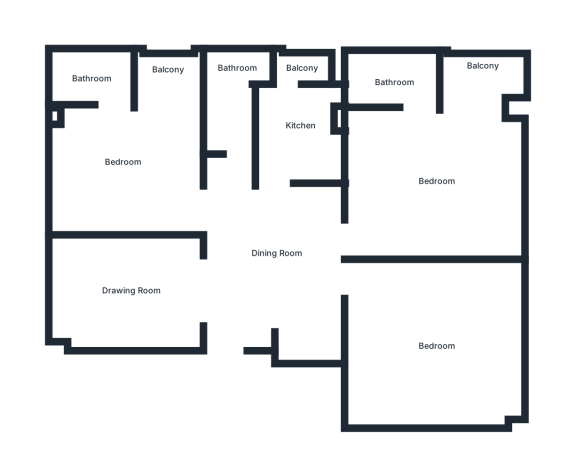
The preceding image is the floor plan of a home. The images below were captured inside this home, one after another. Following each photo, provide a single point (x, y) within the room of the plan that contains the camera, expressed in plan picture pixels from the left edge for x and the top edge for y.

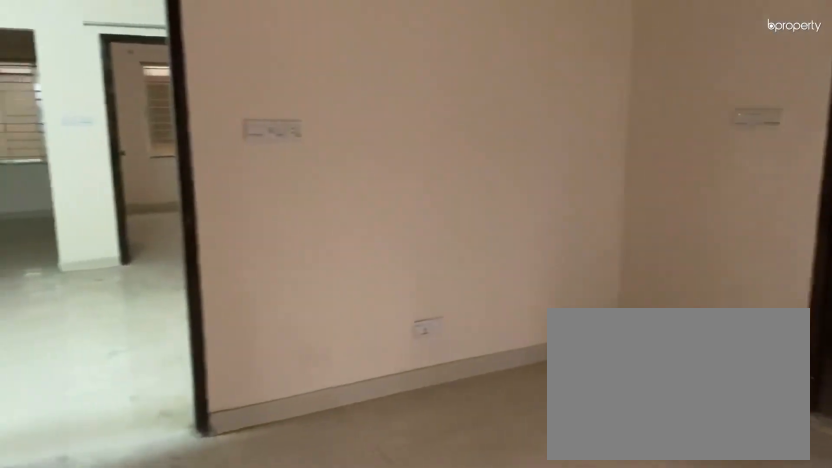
(429, 151)
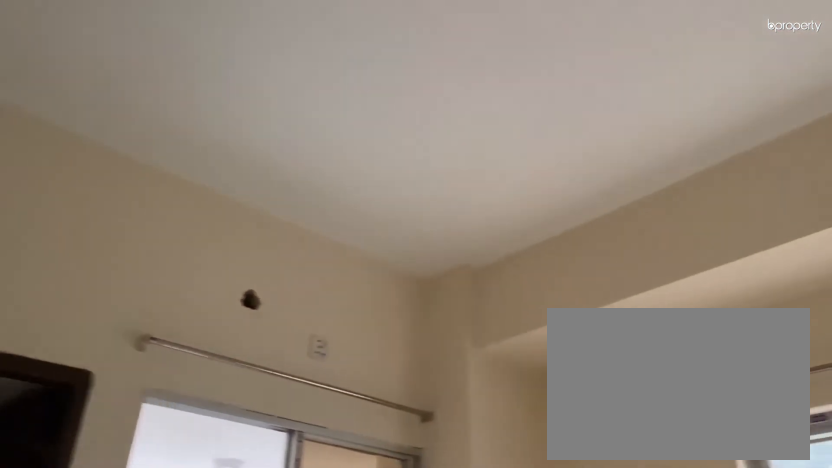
(429, 151)
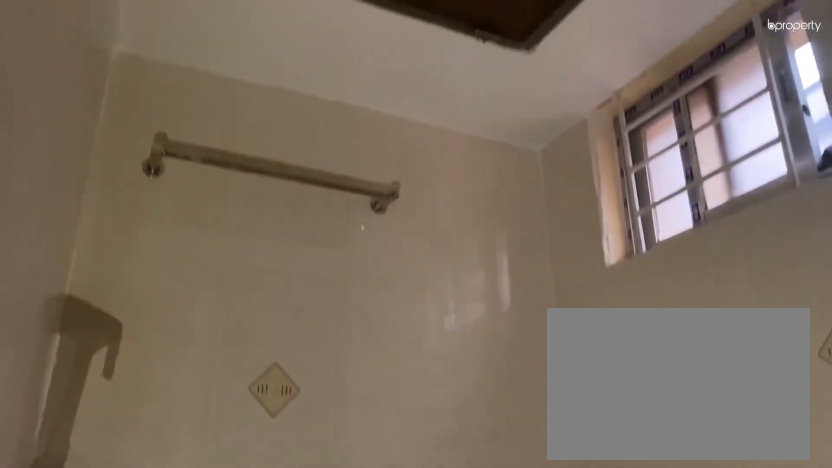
(395, 78)
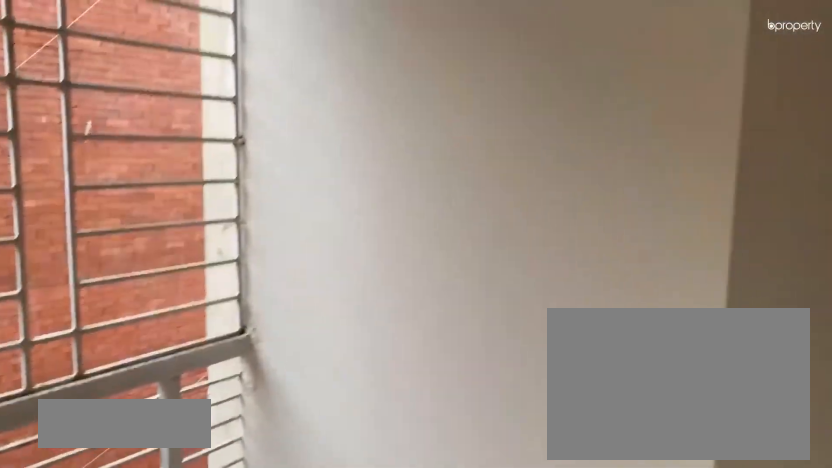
(474, 76)
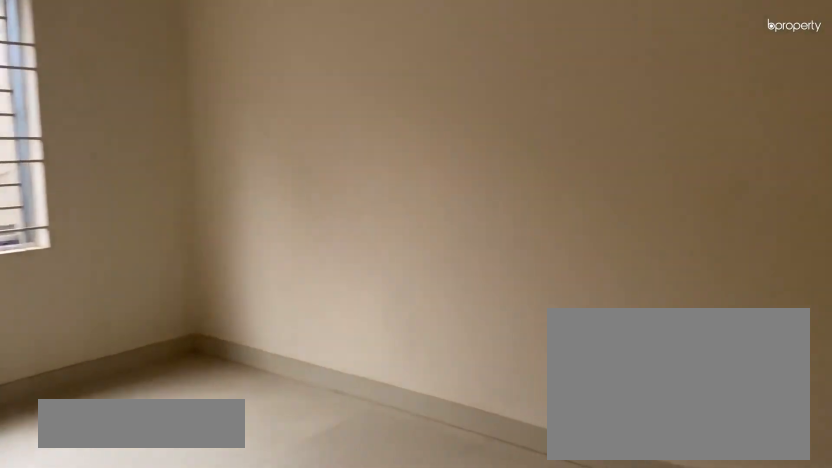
(432, 354)
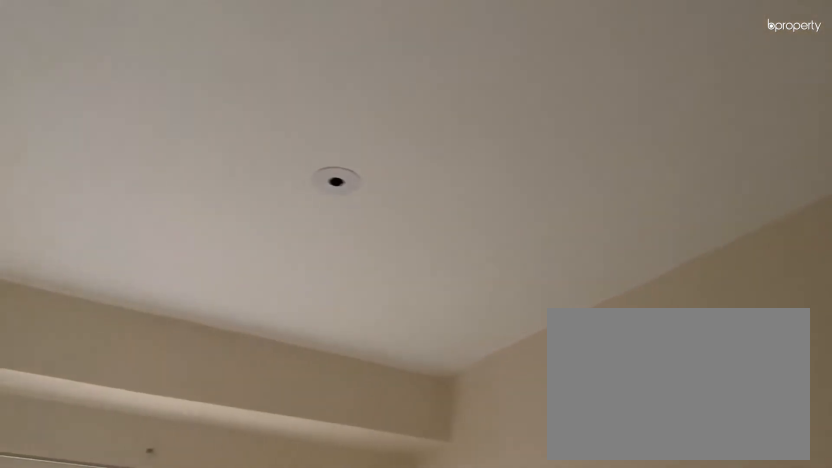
(432, 354)
